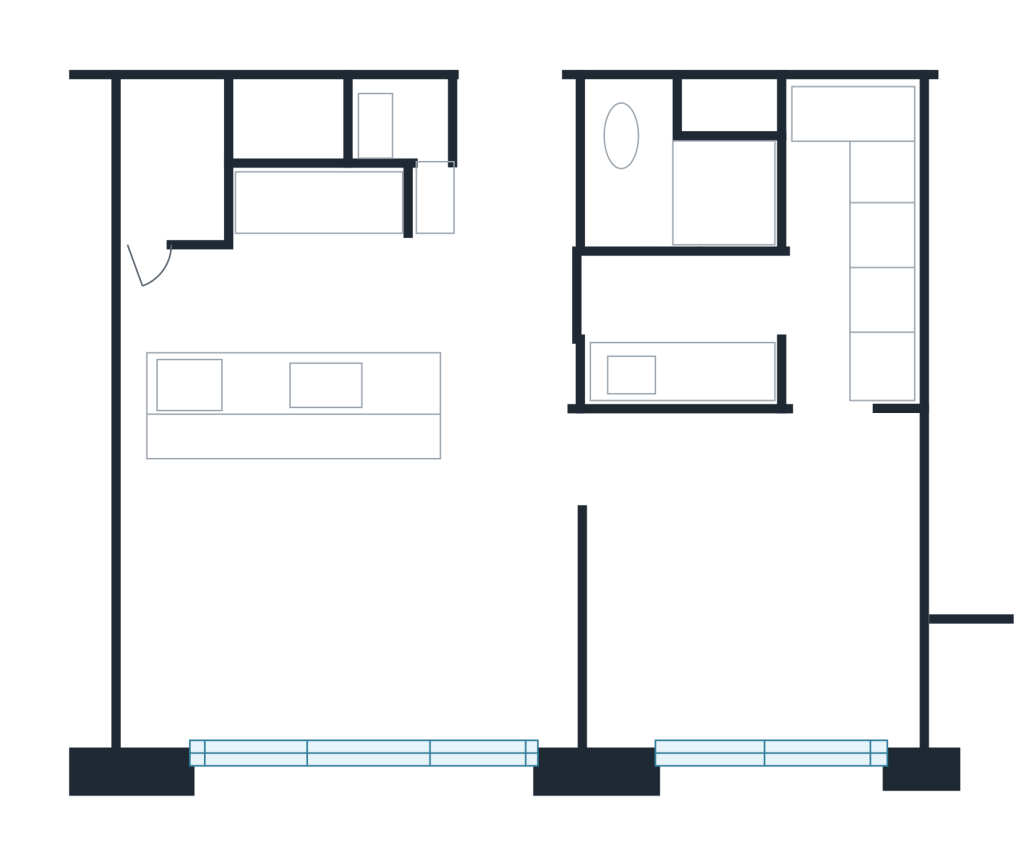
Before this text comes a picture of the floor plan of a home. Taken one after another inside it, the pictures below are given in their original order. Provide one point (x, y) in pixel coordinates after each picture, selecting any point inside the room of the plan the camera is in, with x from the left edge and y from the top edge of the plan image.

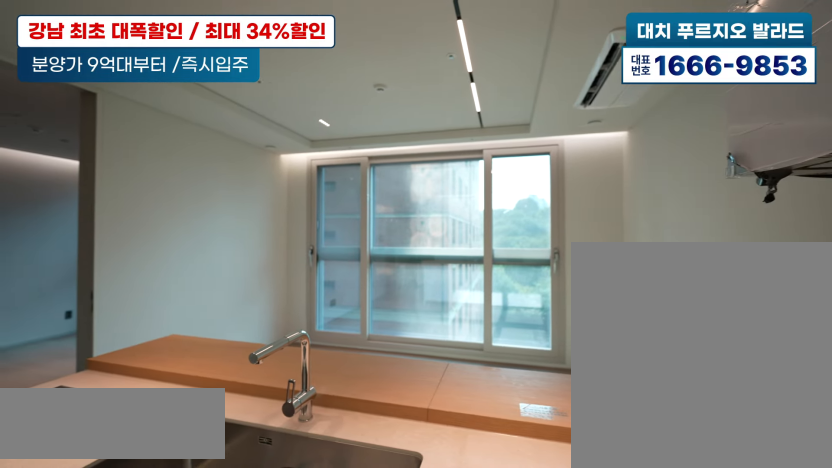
(300, 277)
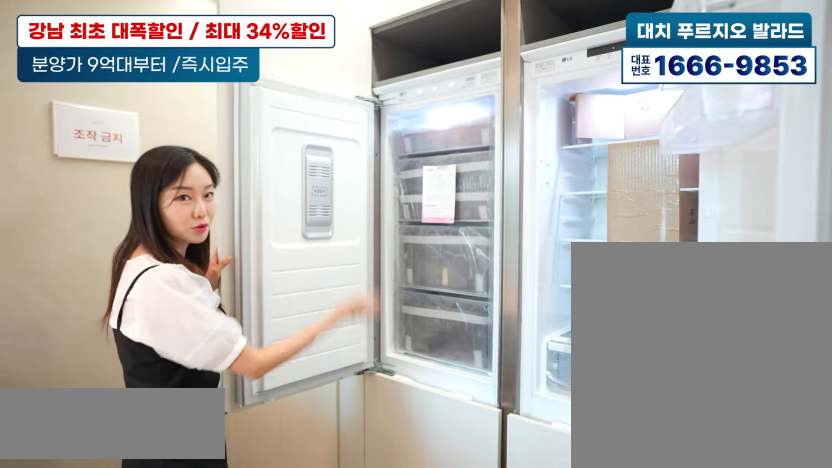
(303, 280)
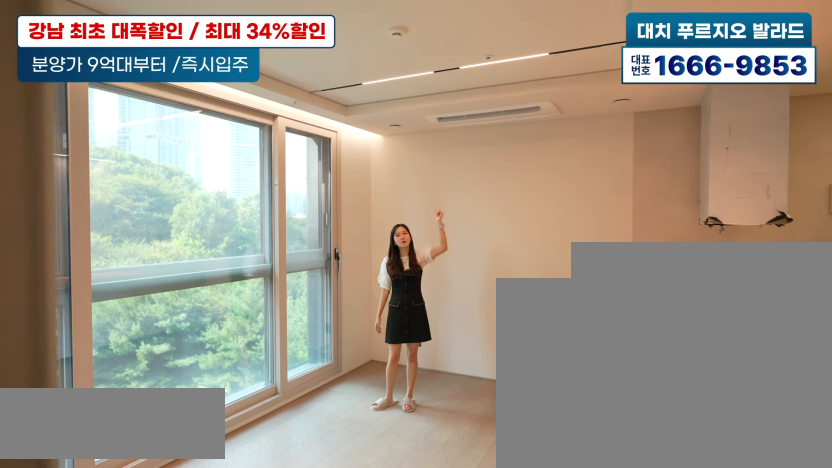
(335, 605)
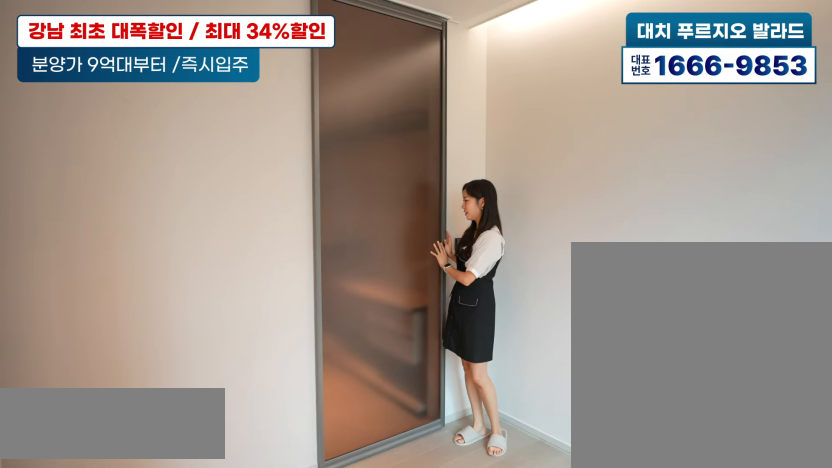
(762, 600)
